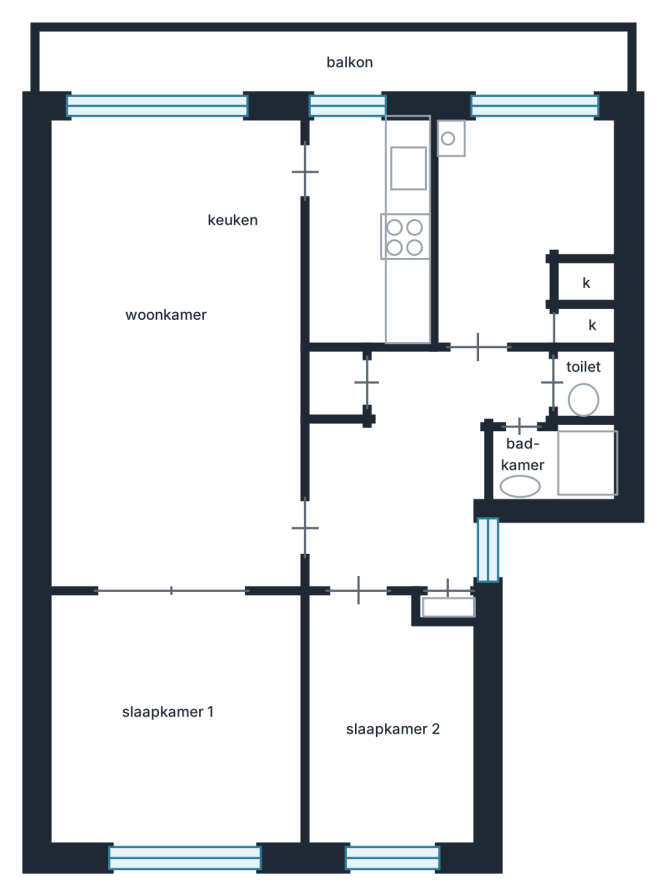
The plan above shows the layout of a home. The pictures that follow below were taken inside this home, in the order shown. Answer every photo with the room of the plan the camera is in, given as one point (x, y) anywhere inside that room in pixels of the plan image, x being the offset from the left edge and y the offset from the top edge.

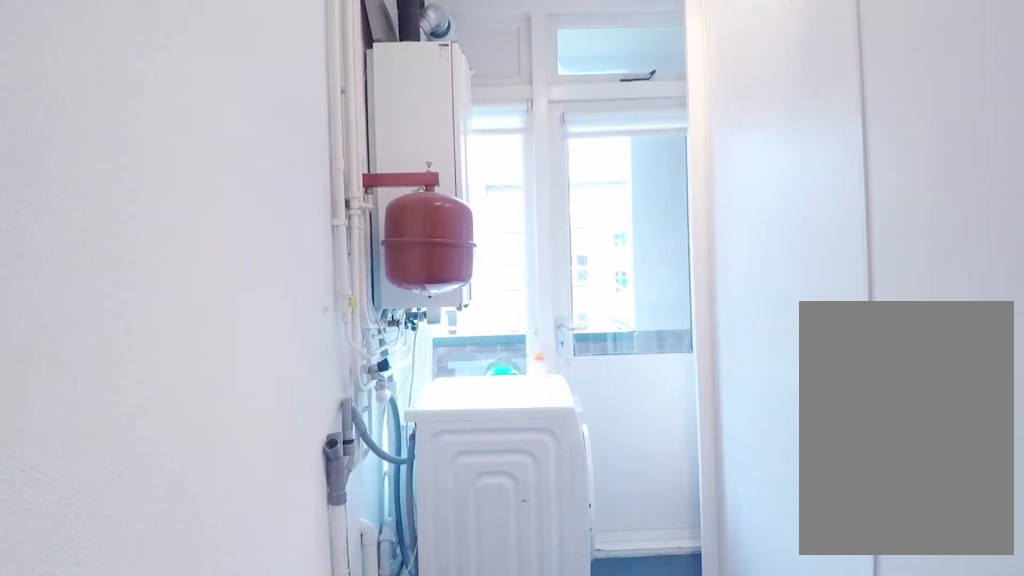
(517, 219)
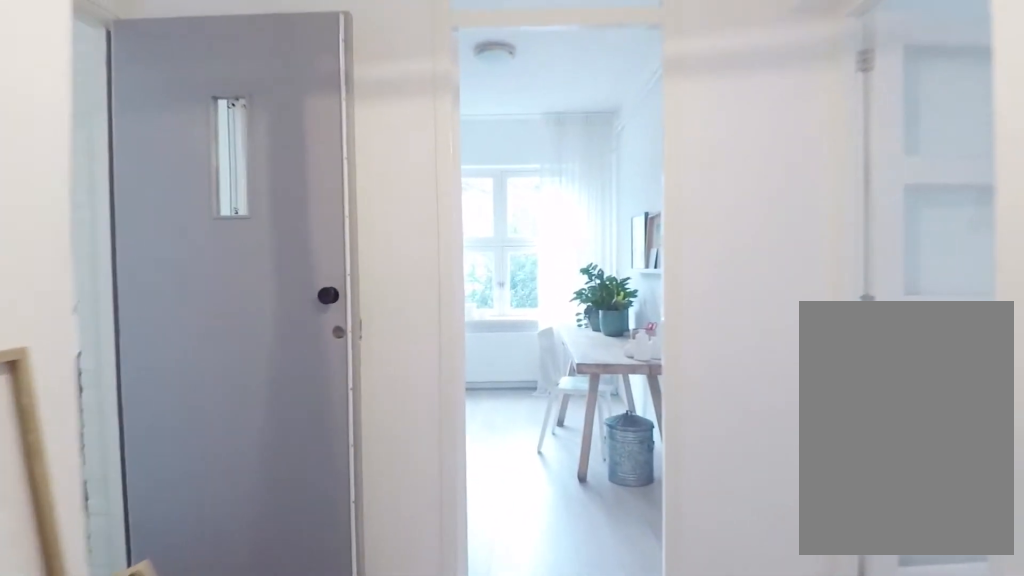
(416, 469)
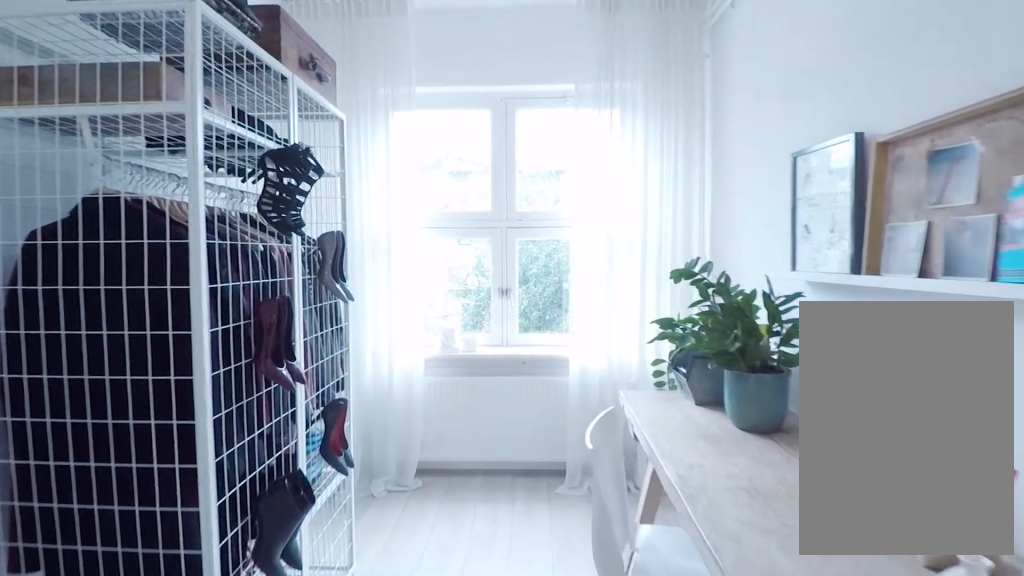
(391, 729)
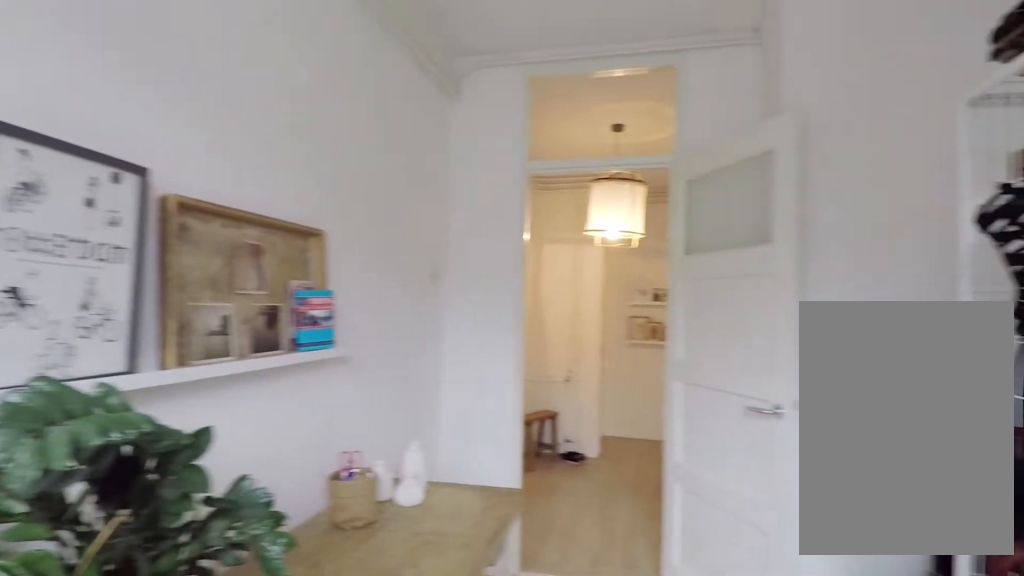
(391, 729)
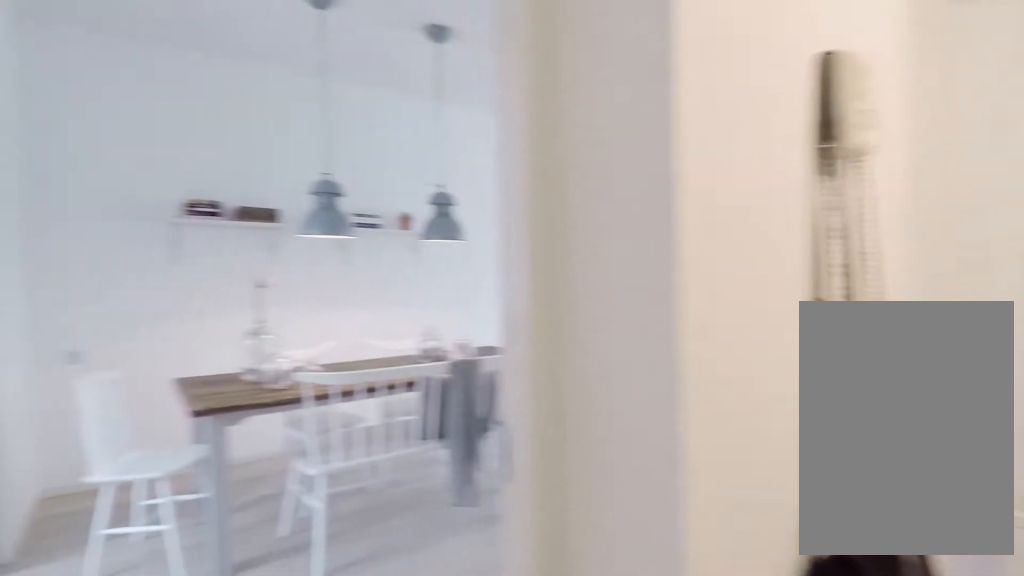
(416, 469)
